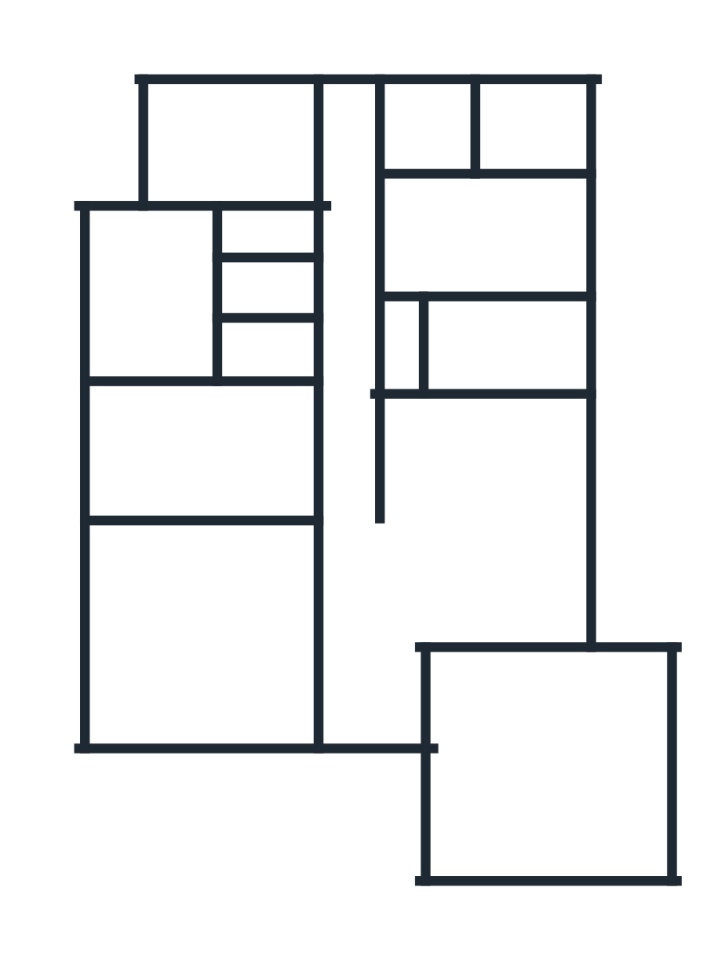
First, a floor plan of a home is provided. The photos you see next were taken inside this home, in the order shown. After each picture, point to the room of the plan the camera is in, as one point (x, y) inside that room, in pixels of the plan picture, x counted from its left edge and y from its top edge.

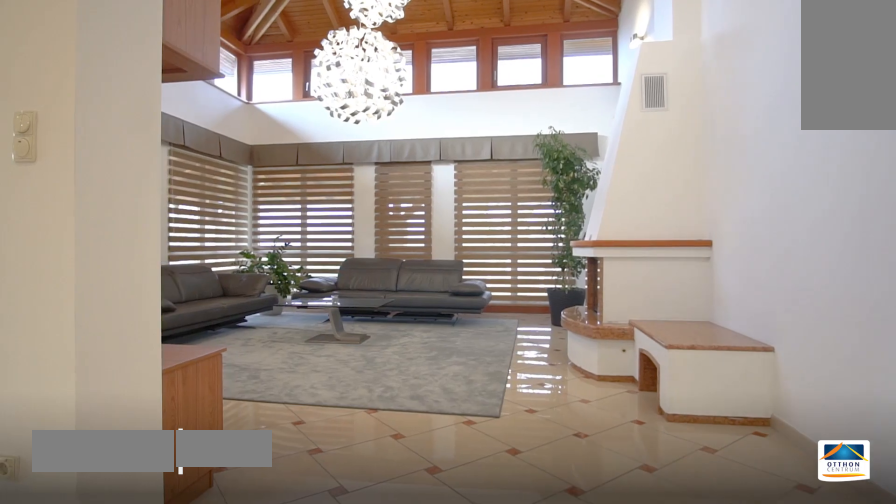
(207, 642)
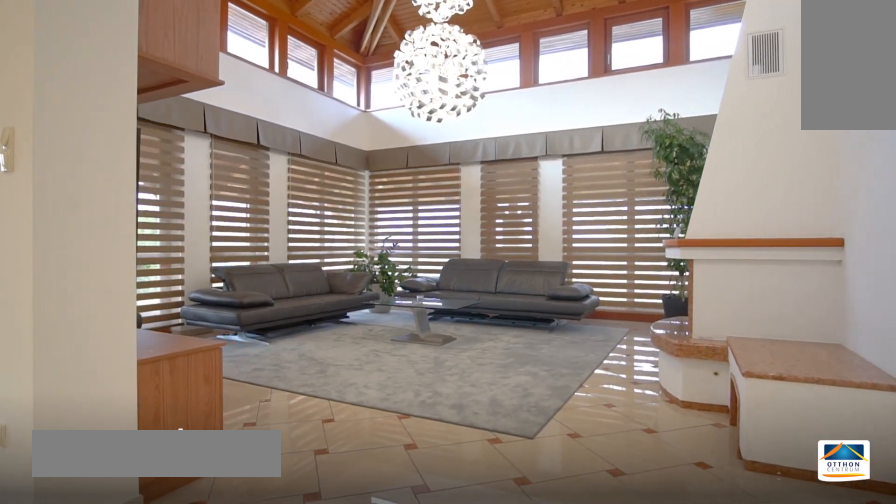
(207, 643)
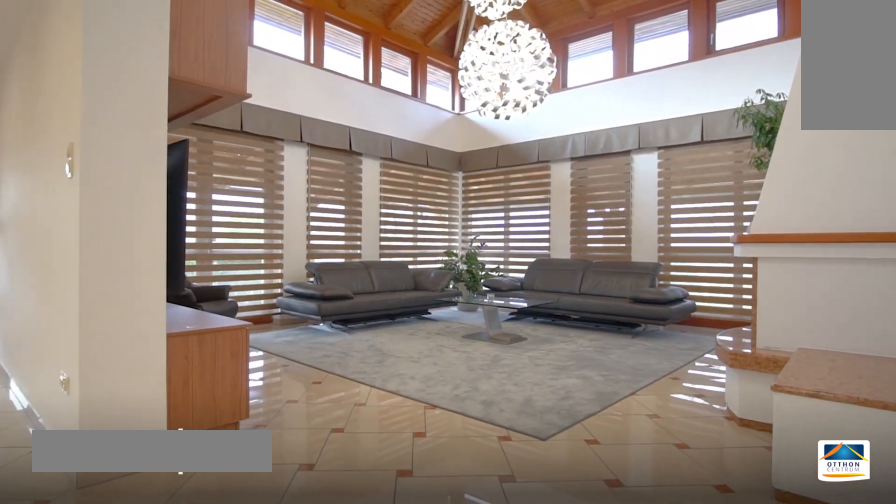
(207, 643)
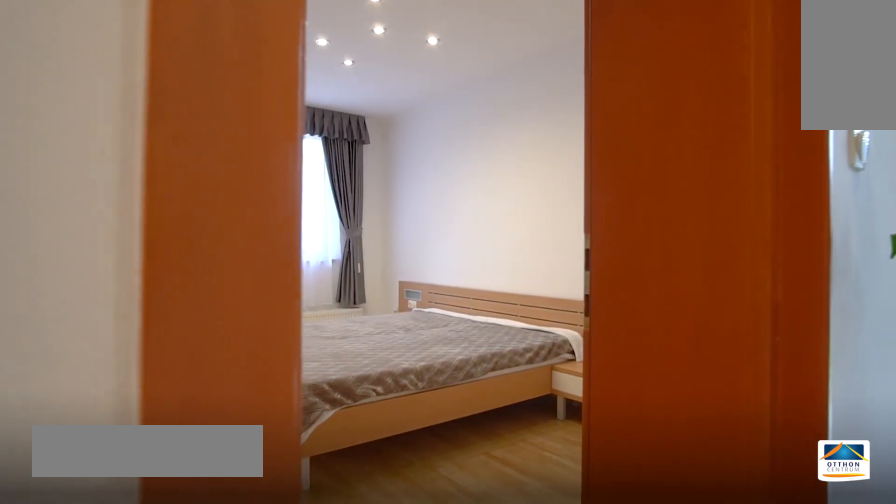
(236, 144)
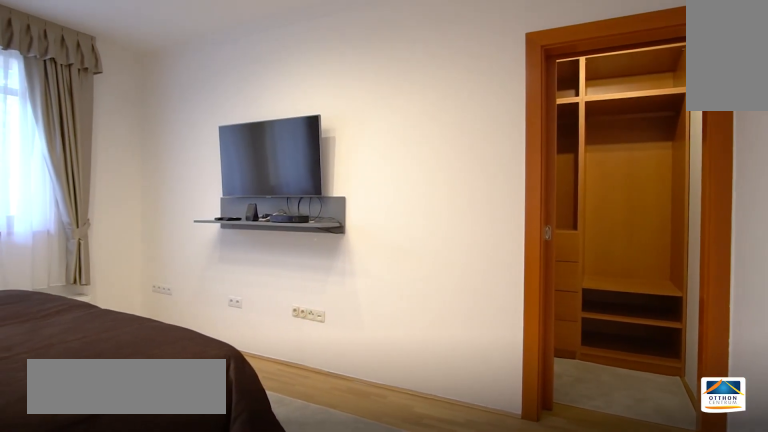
(203, 453)
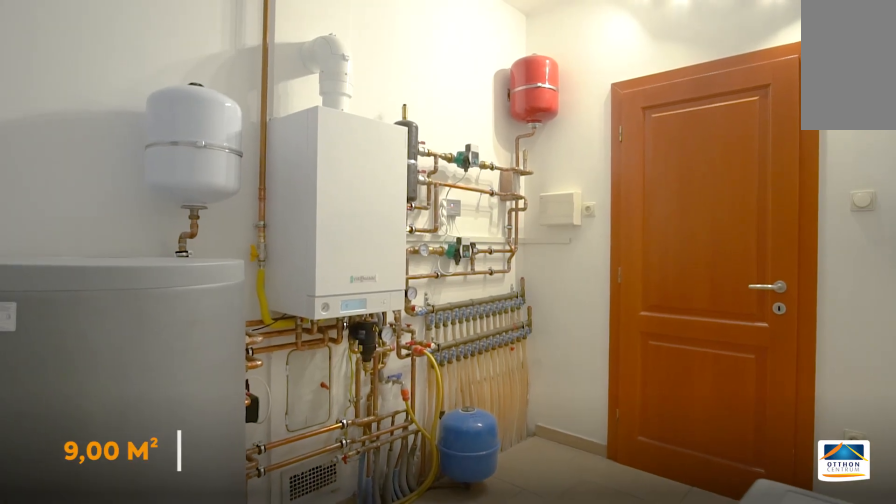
(503, 350)
